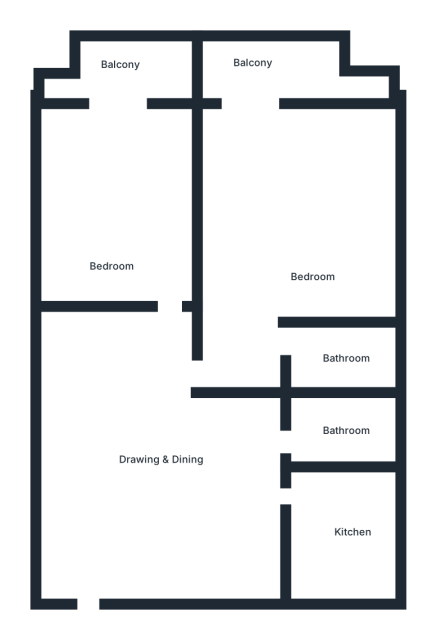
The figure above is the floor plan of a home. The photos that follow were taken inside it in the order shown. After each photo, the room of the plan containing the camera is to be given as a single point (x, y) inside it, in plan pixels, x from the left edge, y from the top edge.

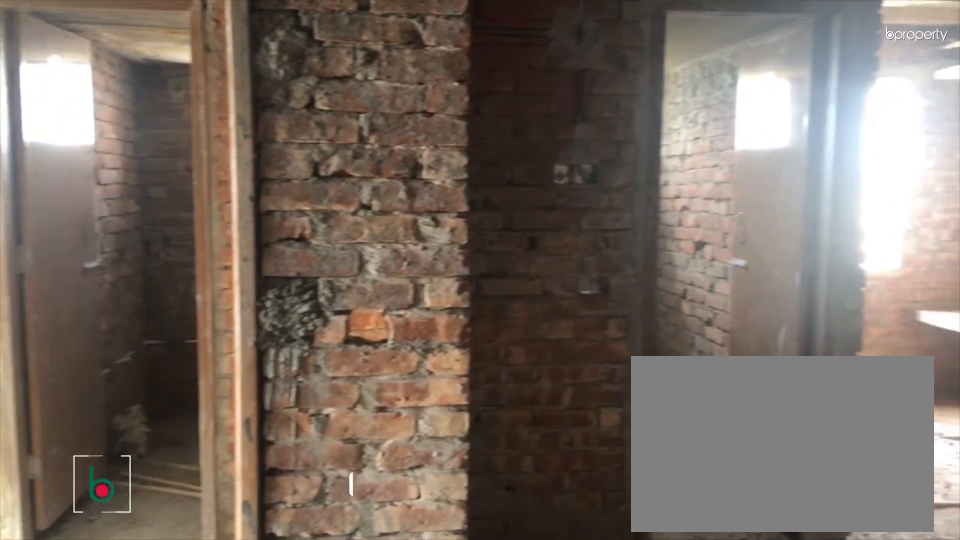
(154, 443)
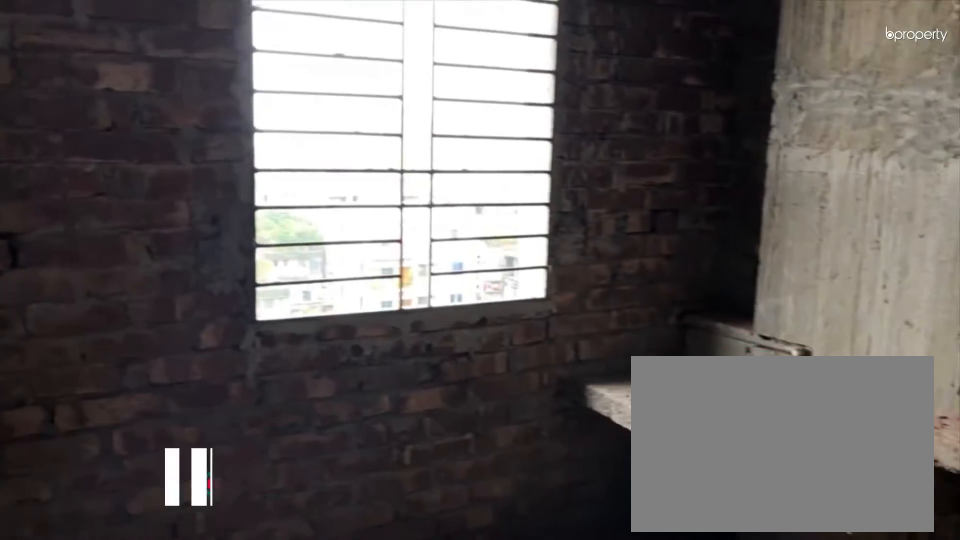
(342, 525)
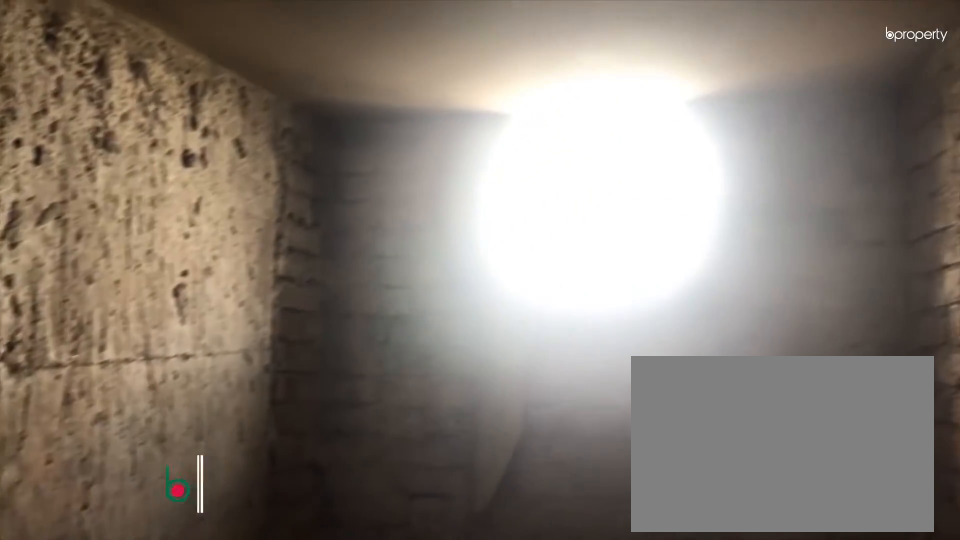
(339, 434)
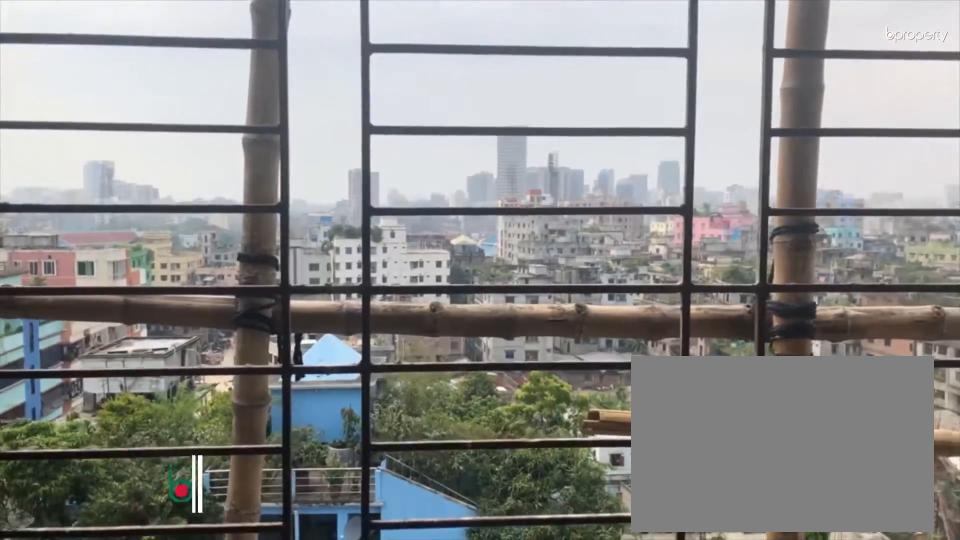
(259, 46)
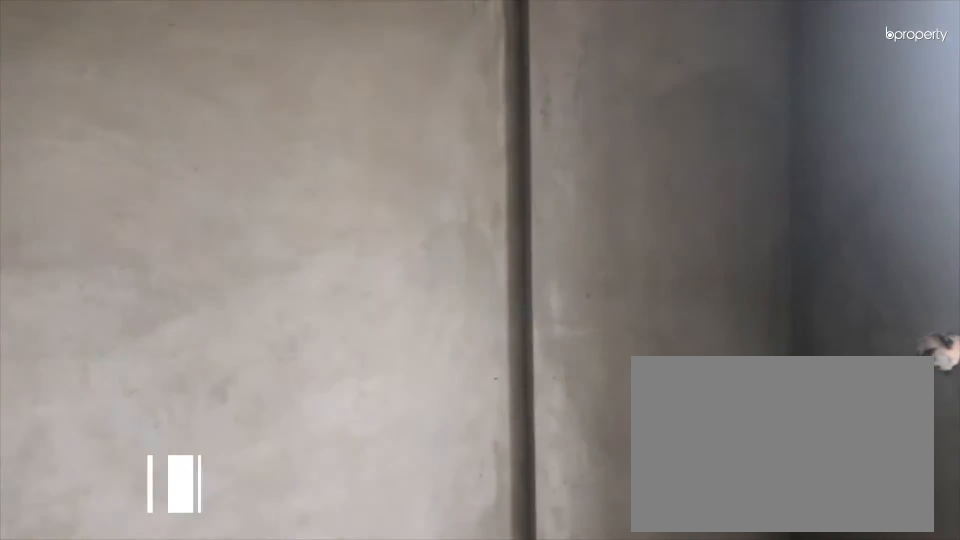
(106, 215)
